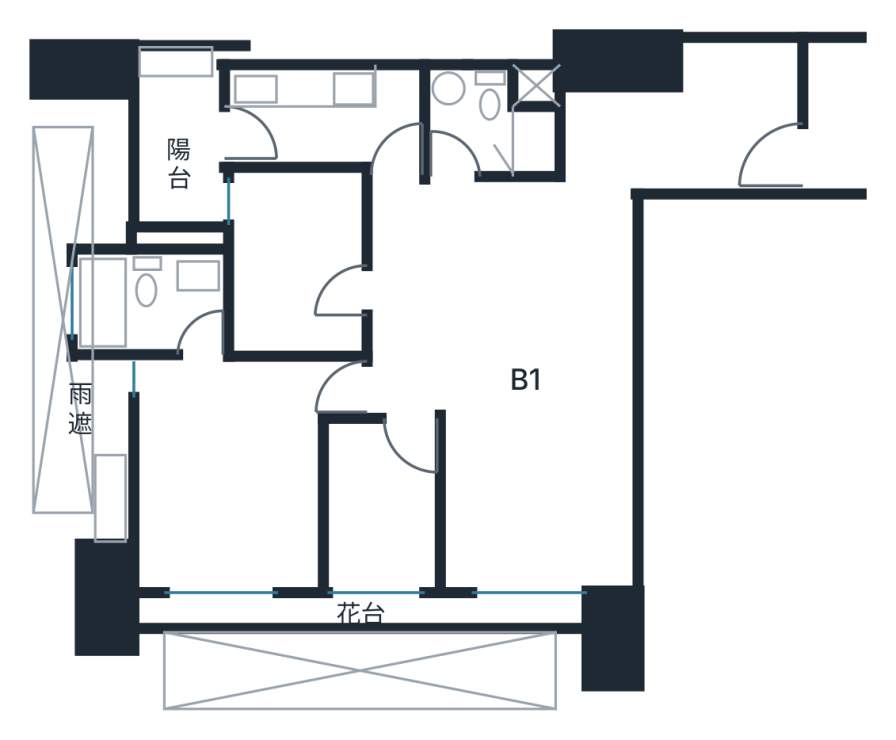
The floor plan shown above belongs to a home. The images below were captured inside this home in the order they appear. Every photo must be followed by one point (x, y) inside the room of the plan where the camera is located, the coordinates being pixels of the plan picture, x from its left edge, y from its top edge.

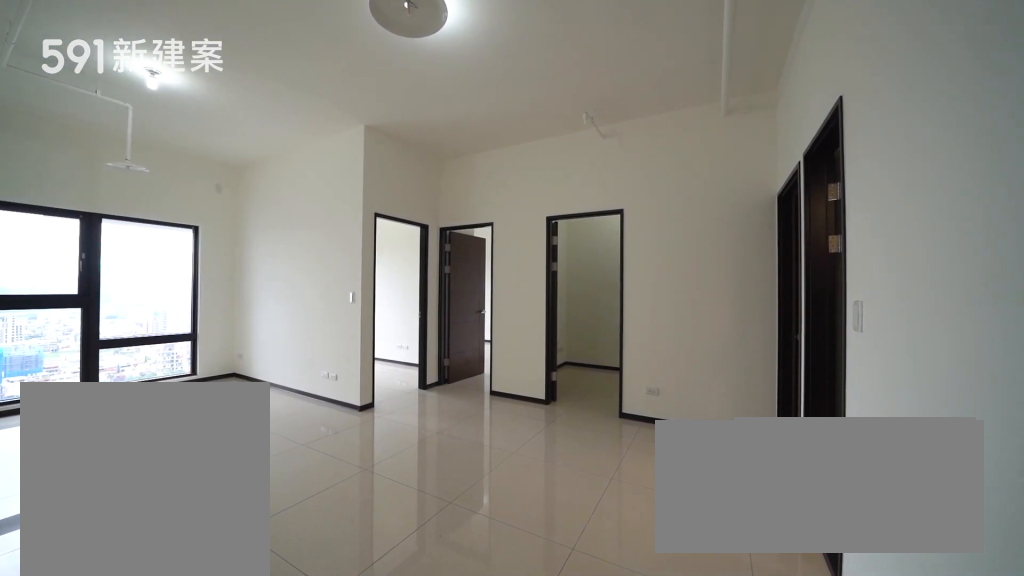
(500, 292)
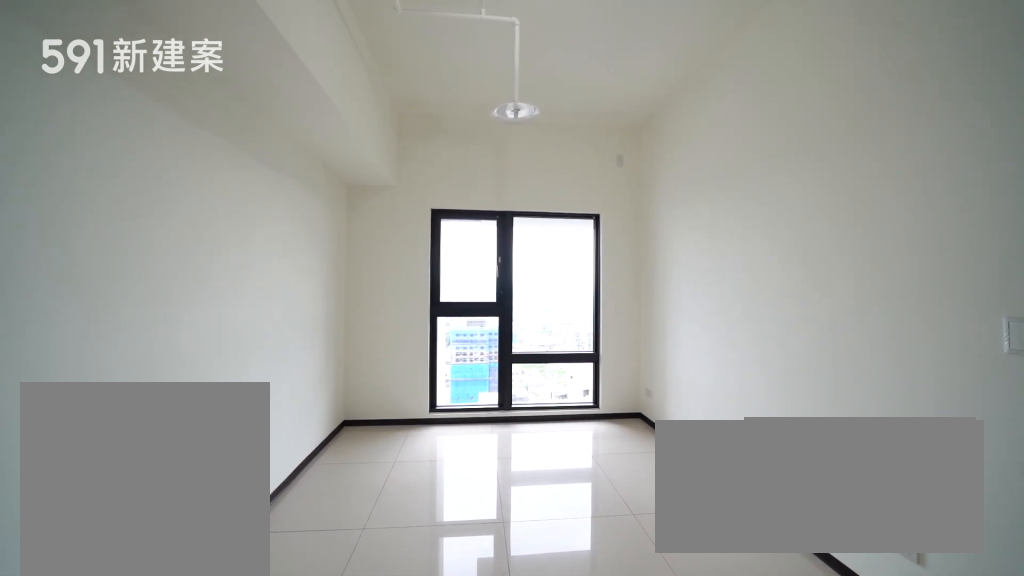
(538, 499)
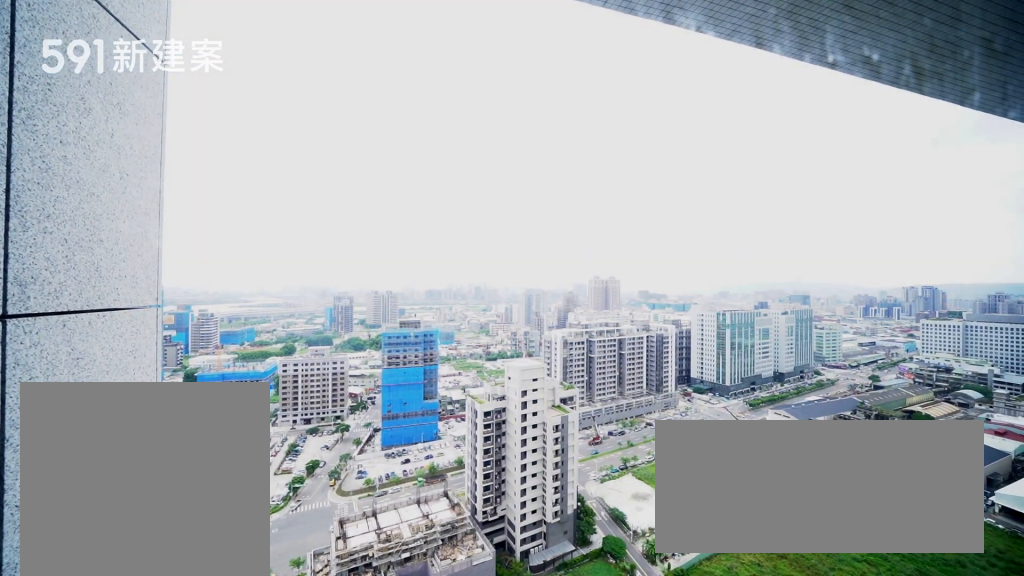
(538, 499)
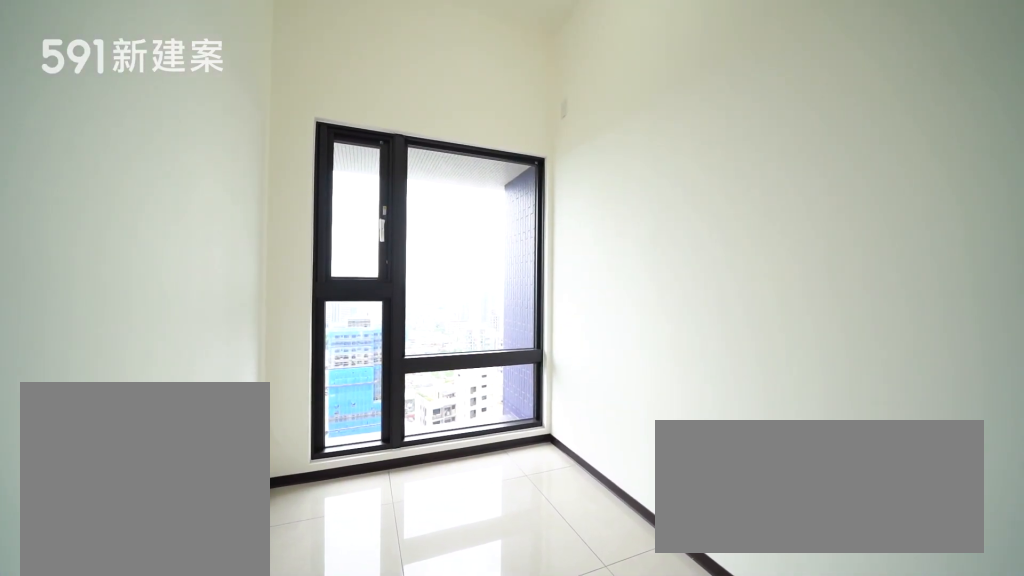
(379, 507)
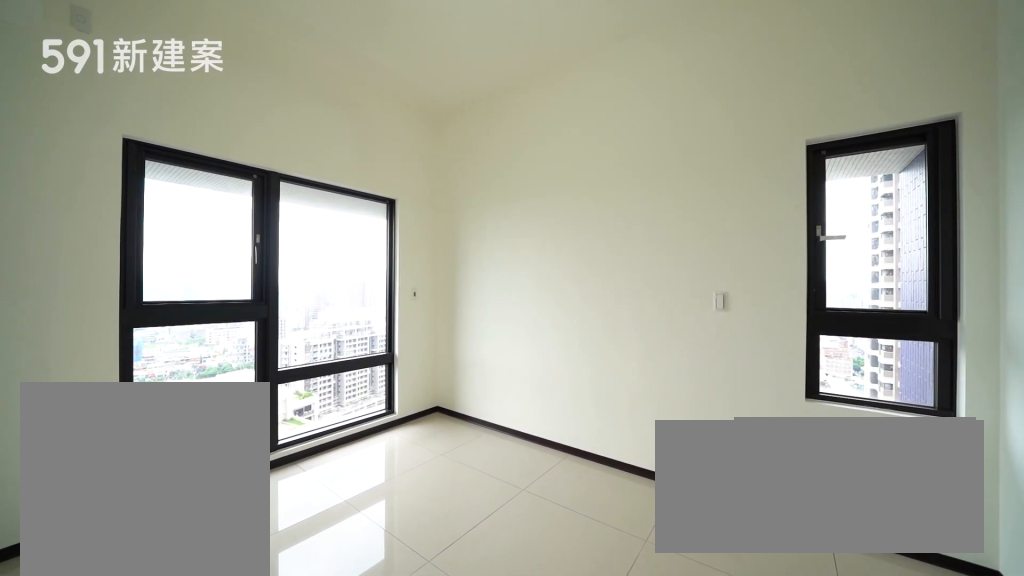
(233, 471)
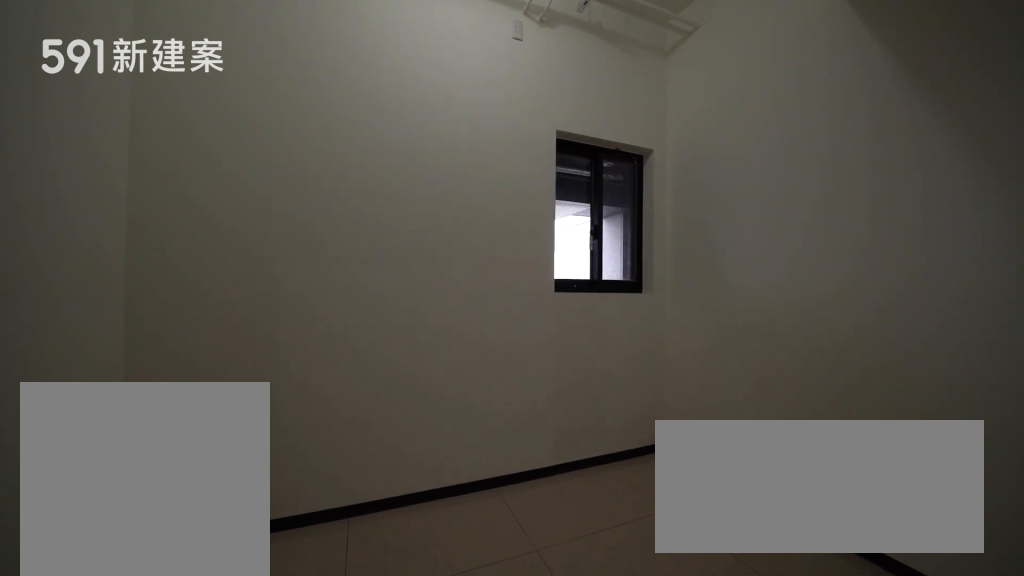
(296, 259)
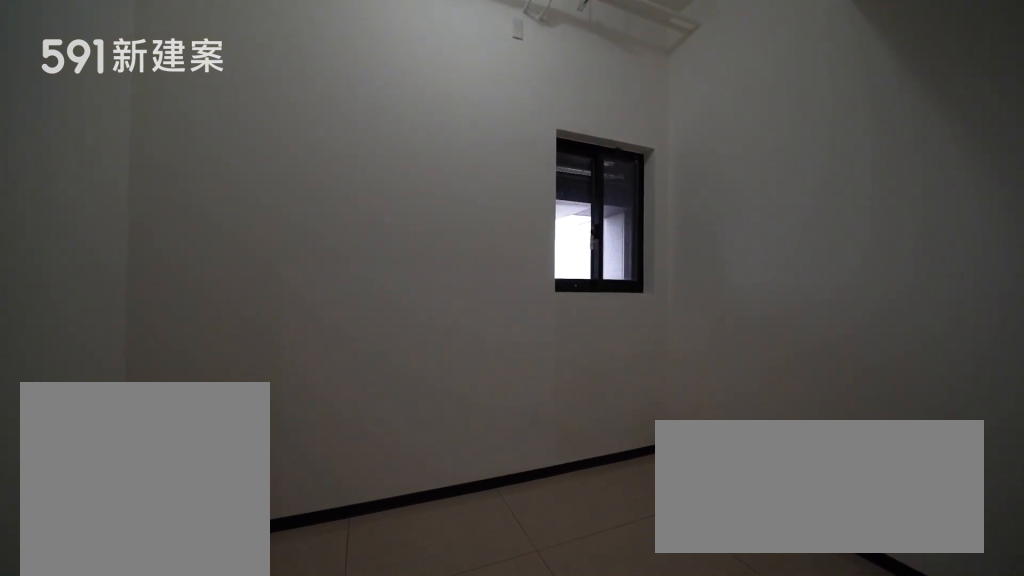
(296, 259)
